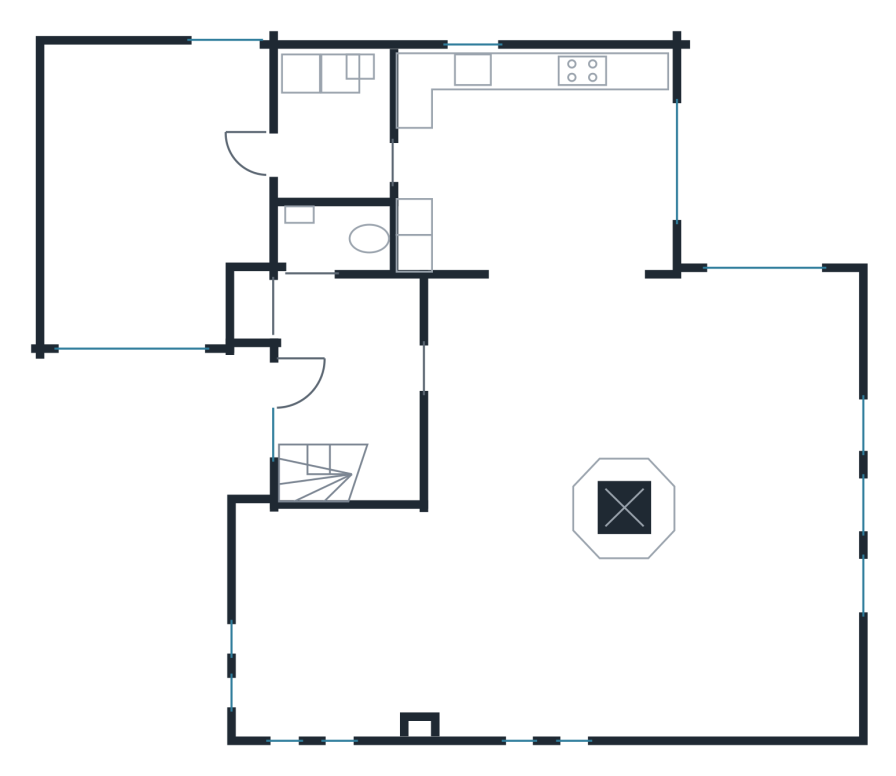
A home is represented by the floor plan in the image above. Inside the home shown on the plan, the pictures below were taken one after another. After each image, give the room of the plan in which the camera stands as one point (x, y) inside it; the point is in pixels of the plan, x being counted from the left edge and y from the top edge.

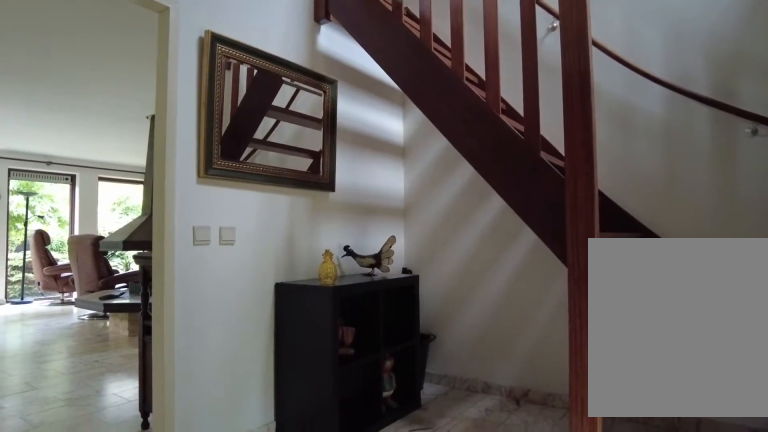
(356, 378)
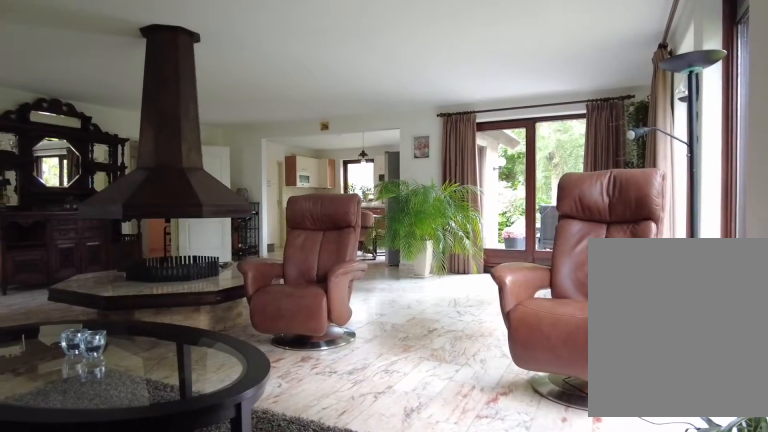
(560, 465)
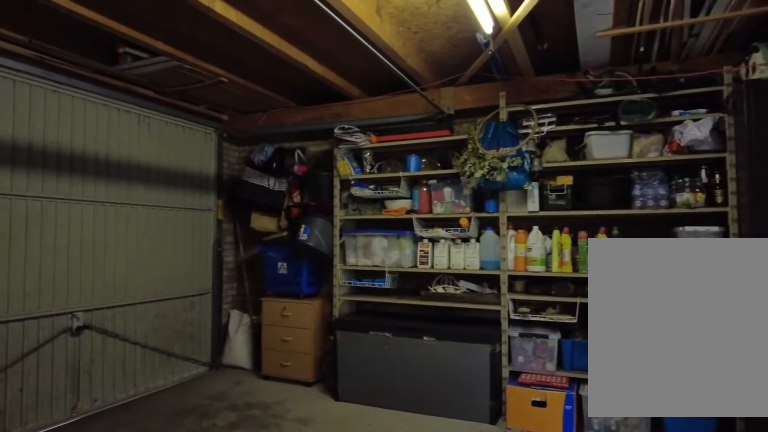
(150, 190)
